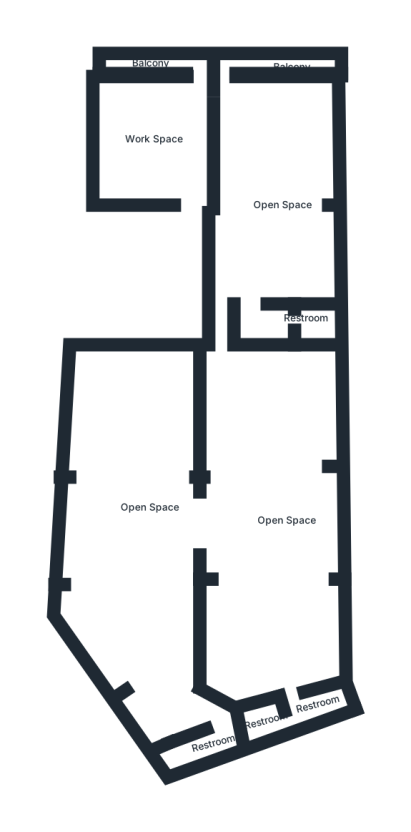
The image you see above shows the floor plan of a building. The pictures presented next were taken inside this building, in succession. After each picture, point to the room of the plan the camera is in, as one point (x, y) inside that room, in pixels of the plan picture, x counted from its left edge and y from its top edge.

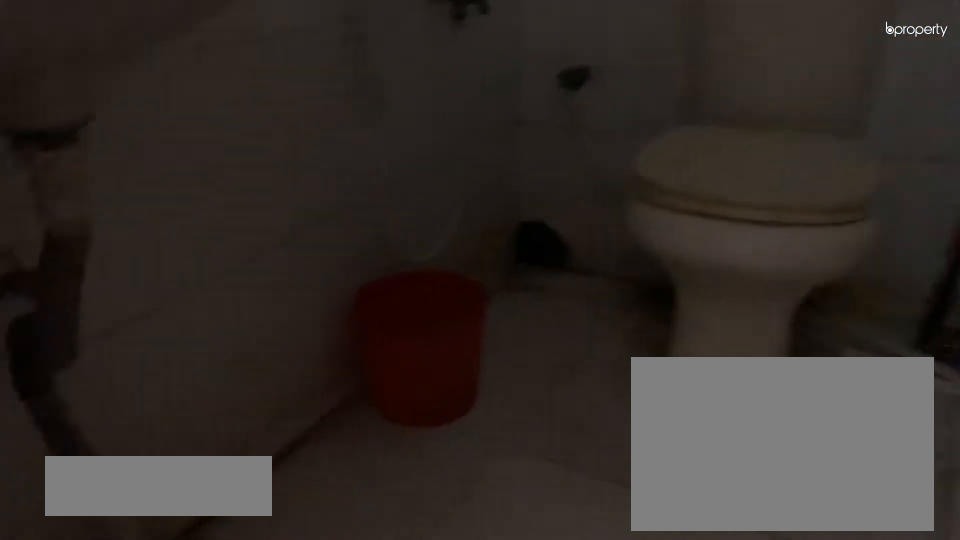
(312, 318)
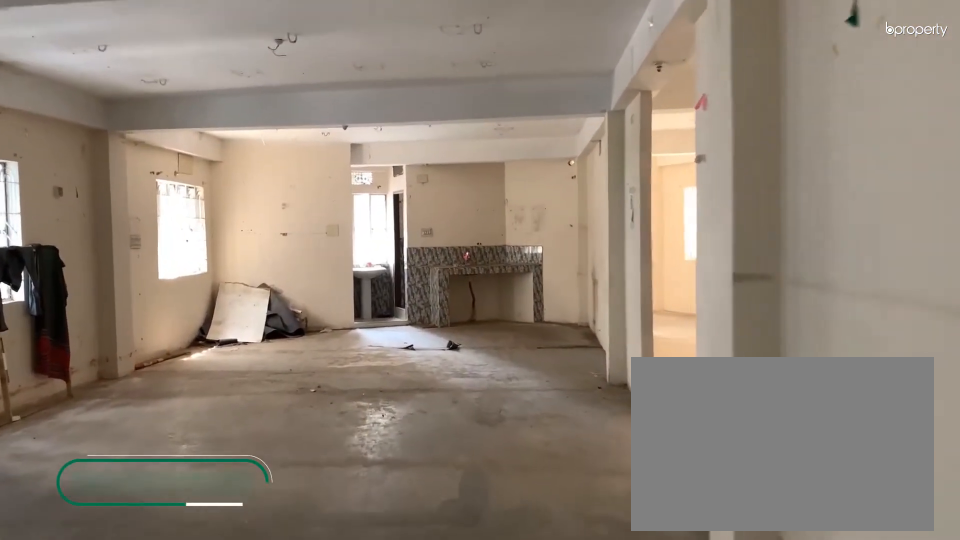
(268, 542)
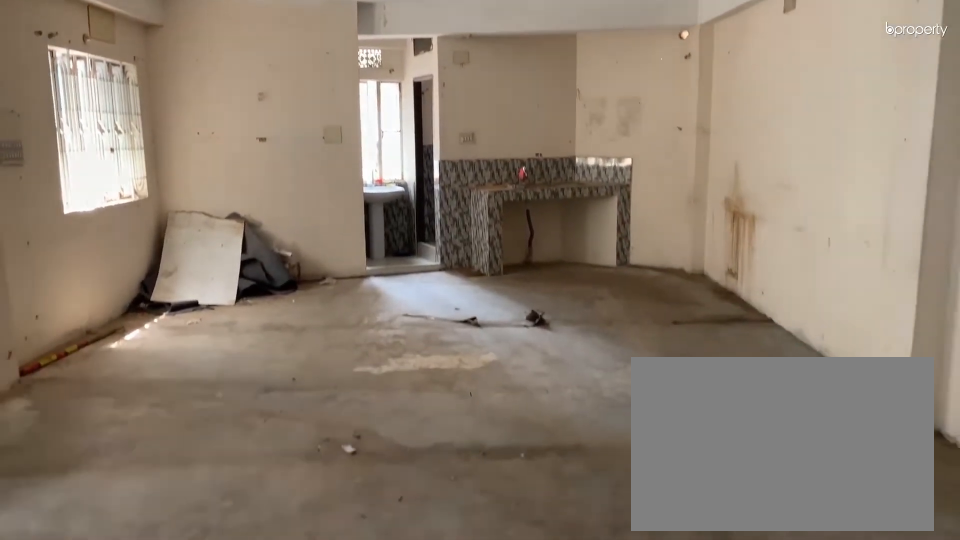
(268, 542)
